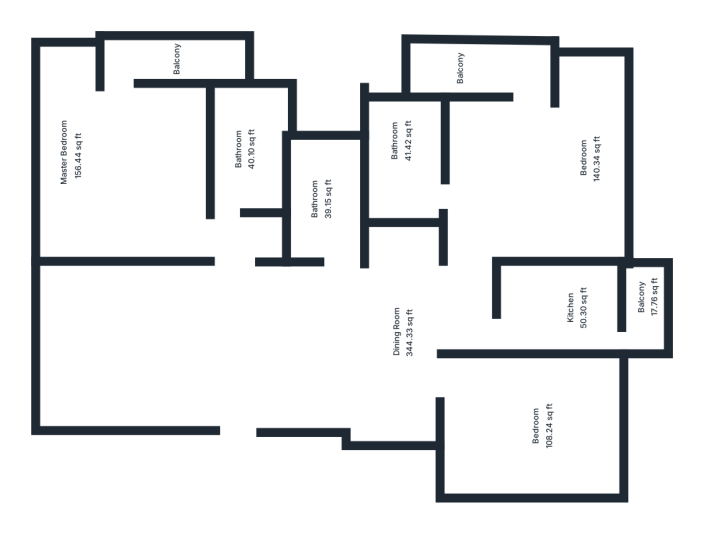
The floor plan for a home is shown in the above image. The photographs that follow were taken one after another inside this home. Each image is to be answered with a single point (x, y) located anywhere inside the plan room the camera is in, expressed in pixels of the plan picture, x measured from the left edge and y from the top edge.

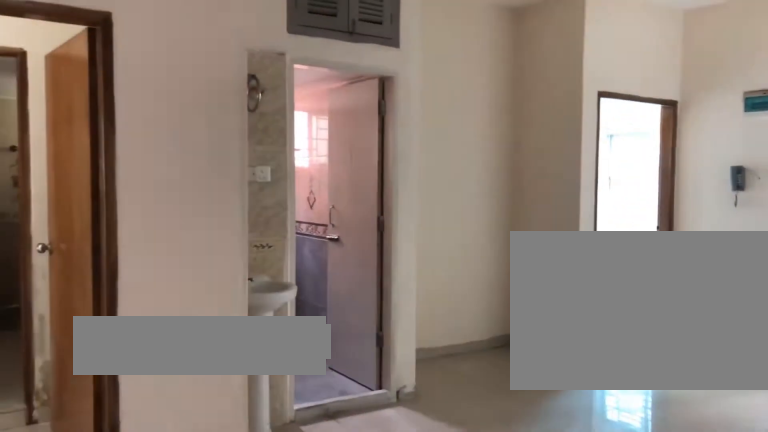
(293, 325)
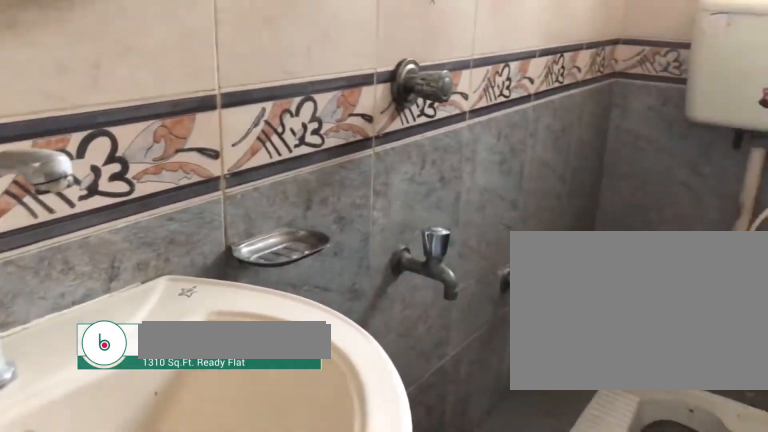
(320, 207)
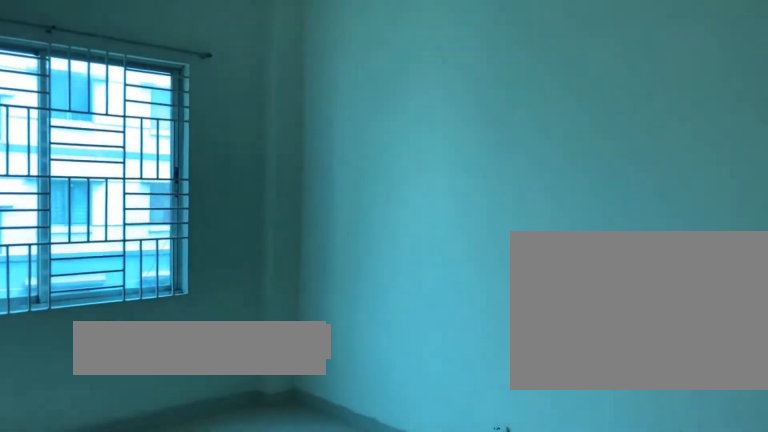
(536, 434)
